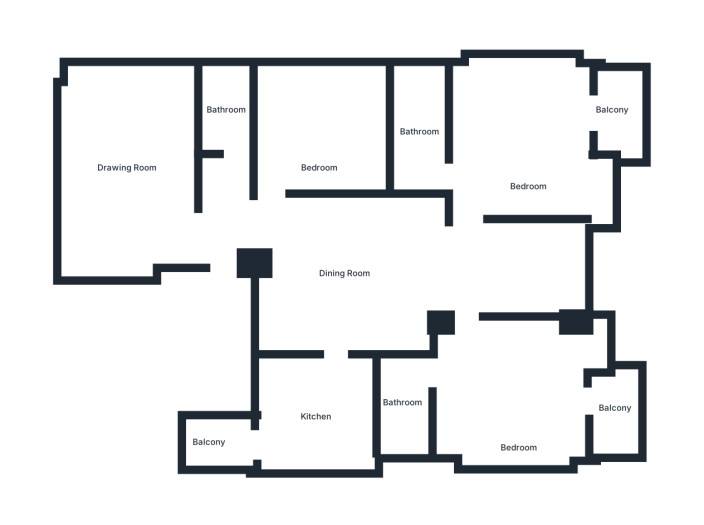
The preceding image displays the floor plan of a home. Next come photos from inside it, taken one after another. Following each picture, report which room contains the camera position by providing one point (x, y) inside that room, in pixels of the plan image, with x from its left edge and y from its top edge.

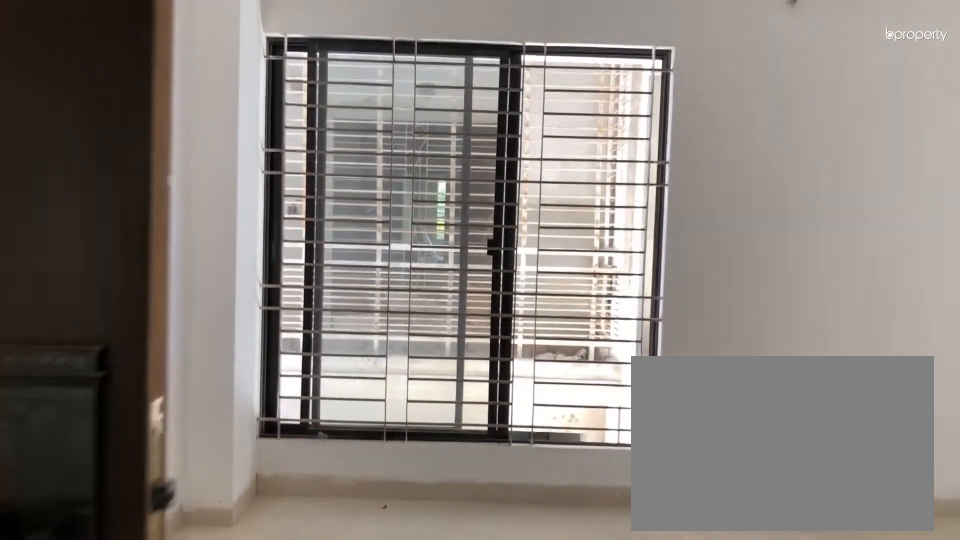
(135, 226)
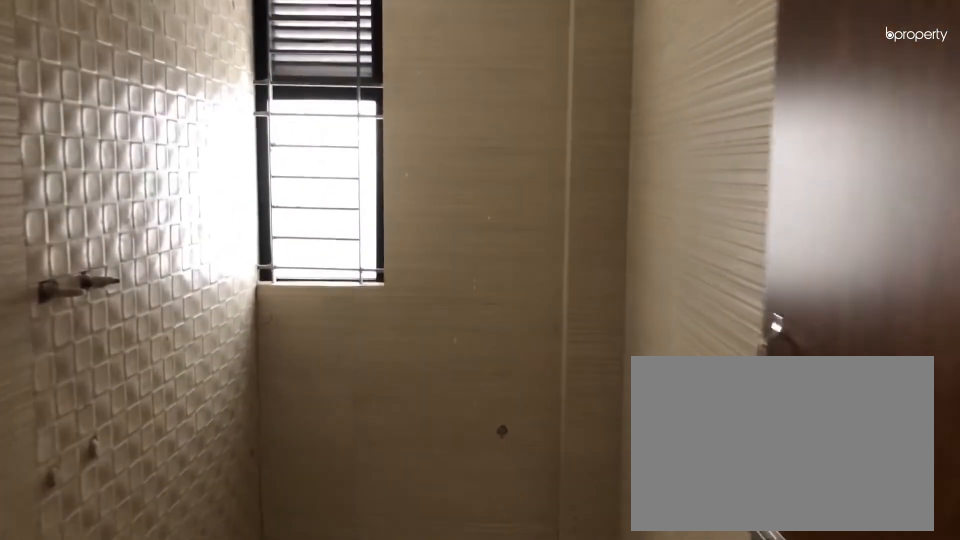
(223, 108)
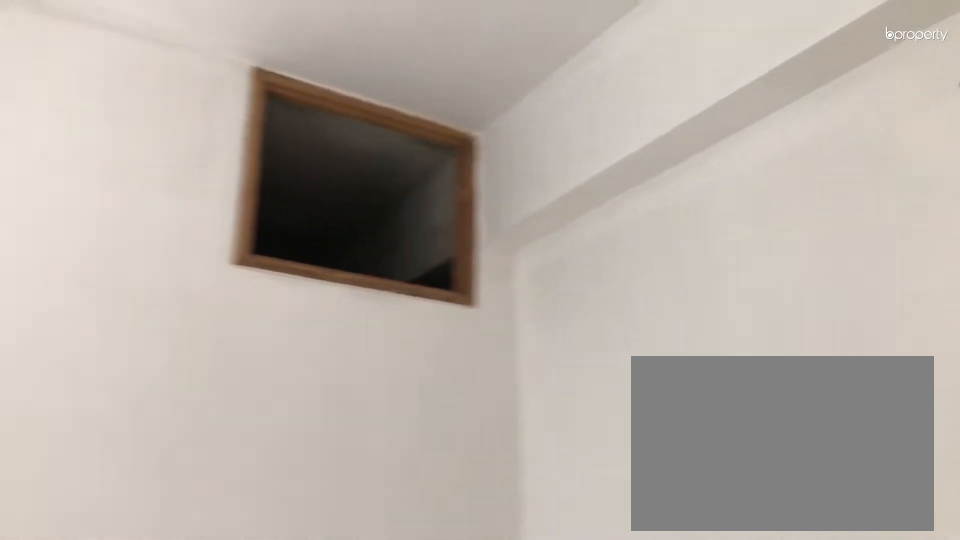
(314, 139)
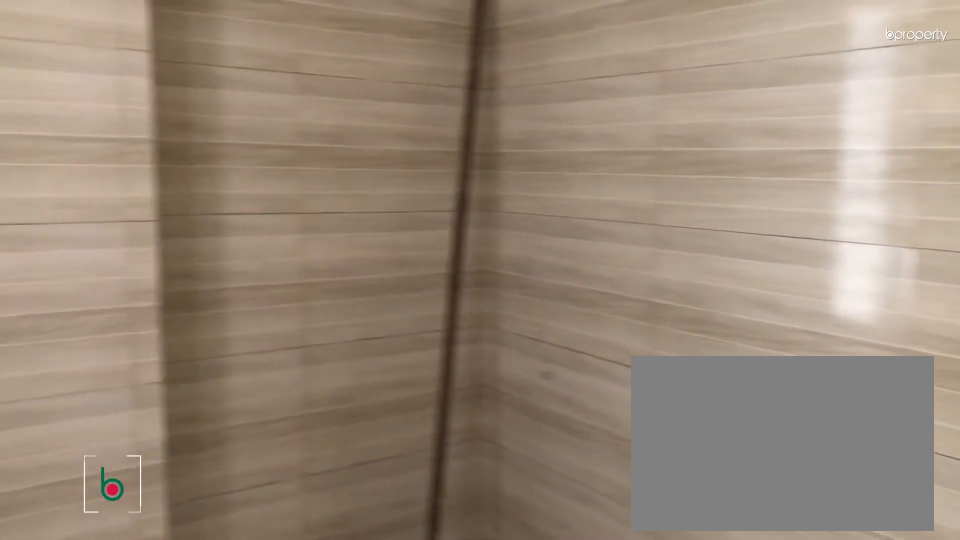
(314, 415)
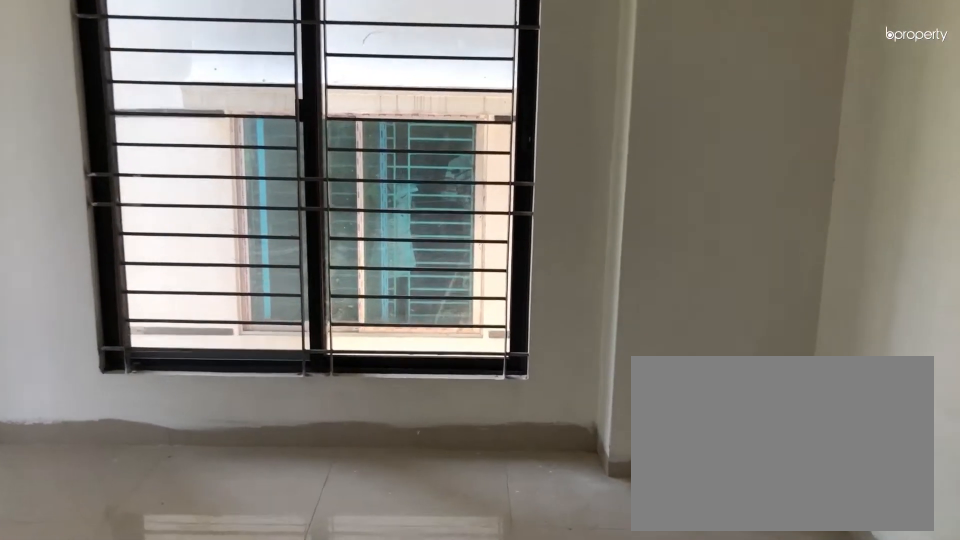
(517, 412)
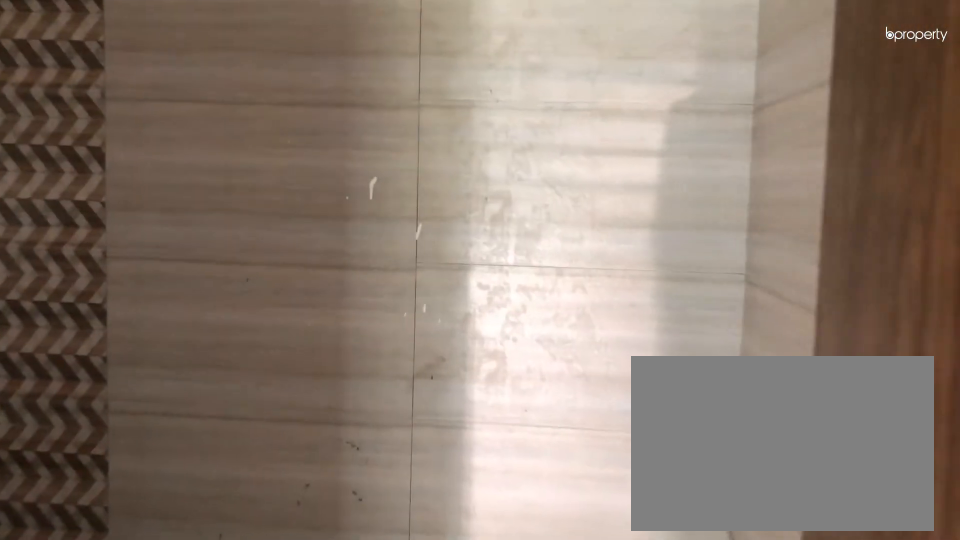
(404, 421)
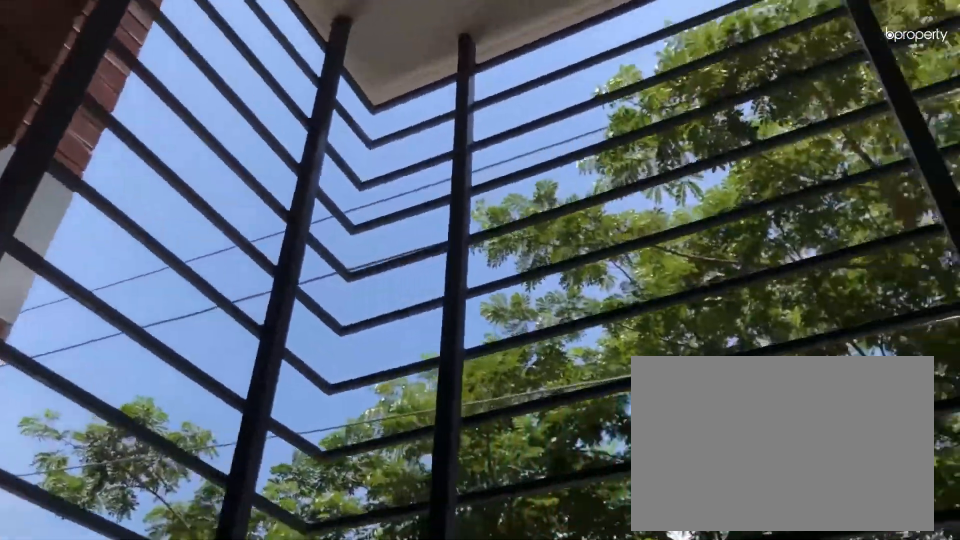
(614, 418)
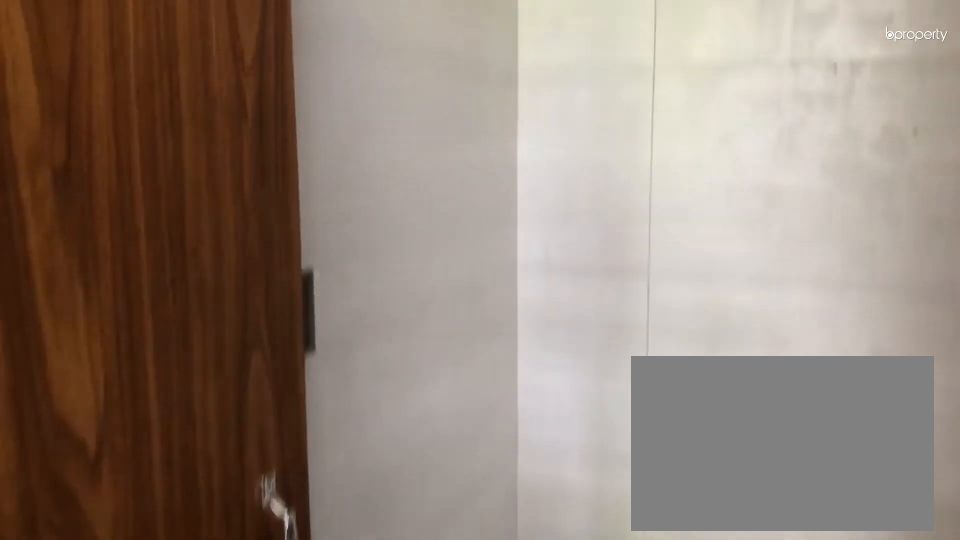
(420, 141)
